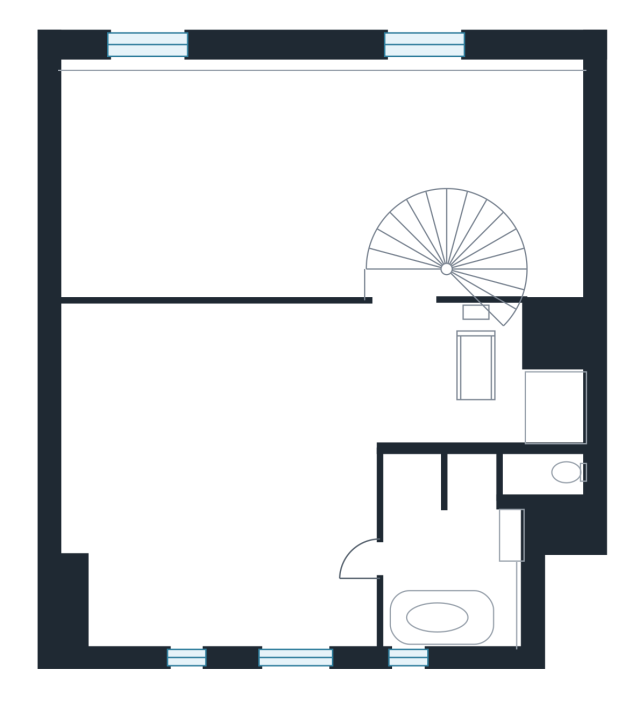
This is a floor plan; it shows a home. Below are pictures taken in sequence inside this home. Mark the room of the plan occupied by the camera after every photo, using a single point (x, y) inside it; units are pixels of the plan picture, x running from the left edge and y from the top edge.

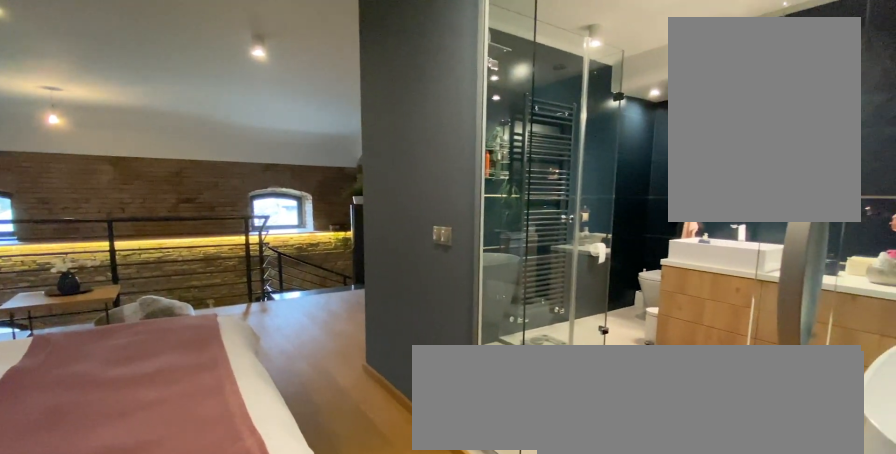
(266, 491)
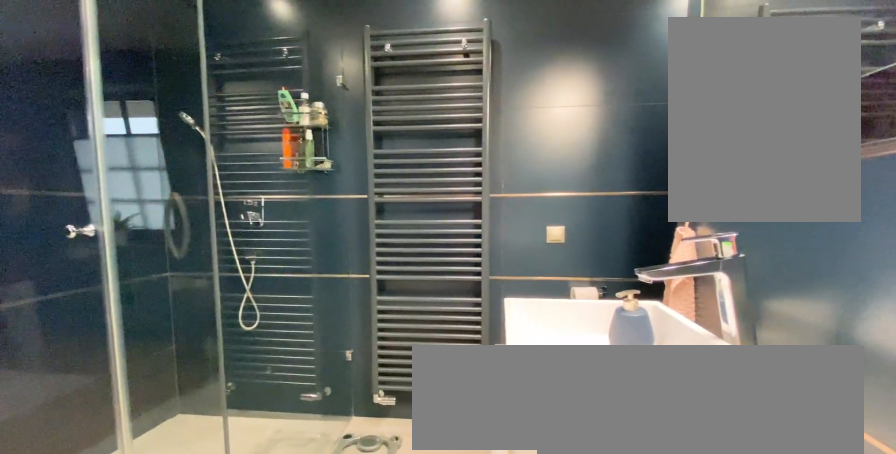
(441, 531)
